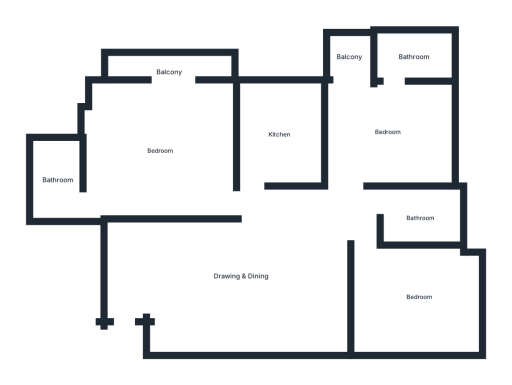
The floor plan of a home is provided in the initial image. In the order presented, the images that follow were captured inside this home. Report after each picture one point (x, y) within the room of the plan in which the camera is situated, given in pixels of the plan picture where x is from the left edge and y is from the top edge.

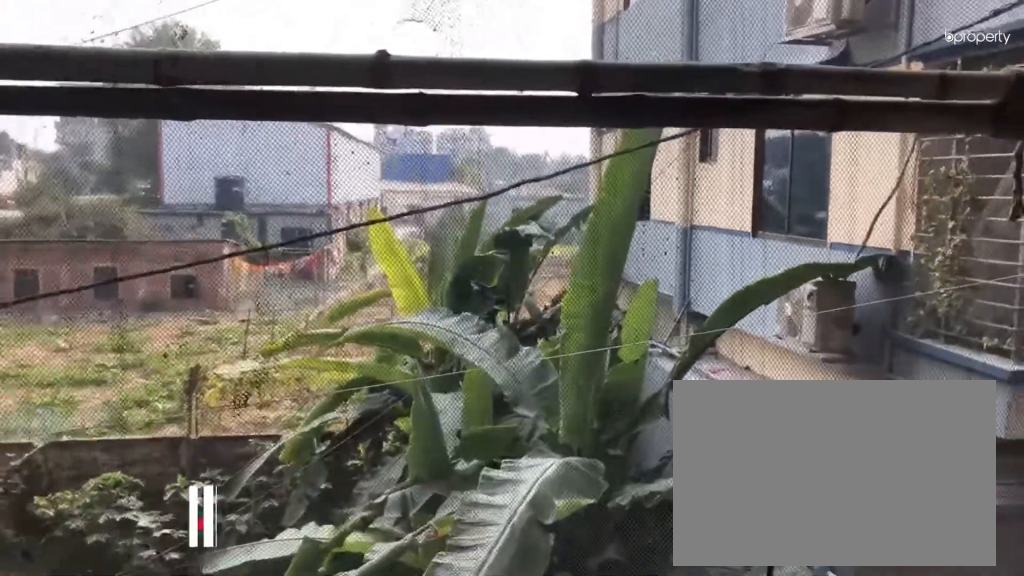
(169, 72)
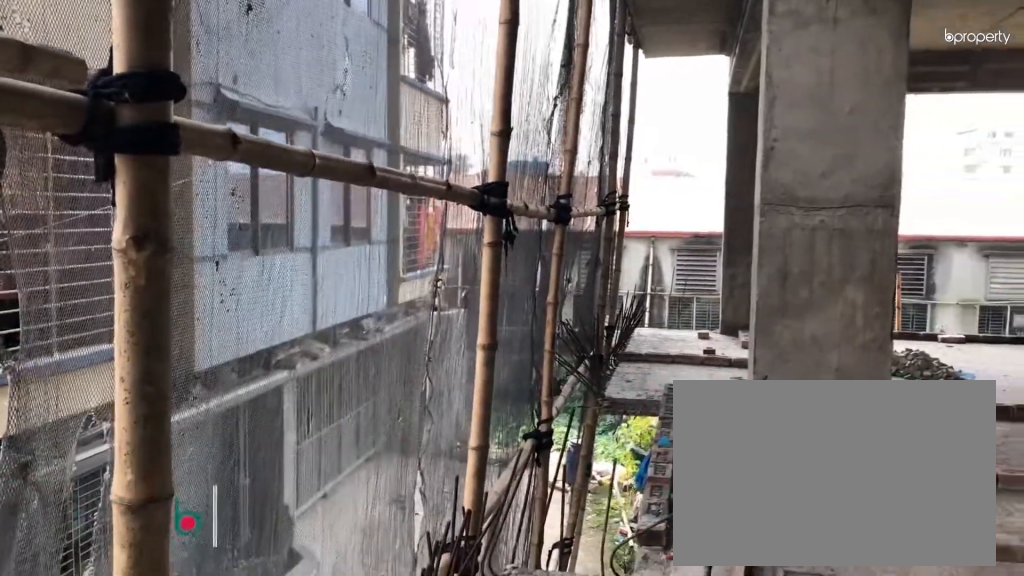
(169, 72)
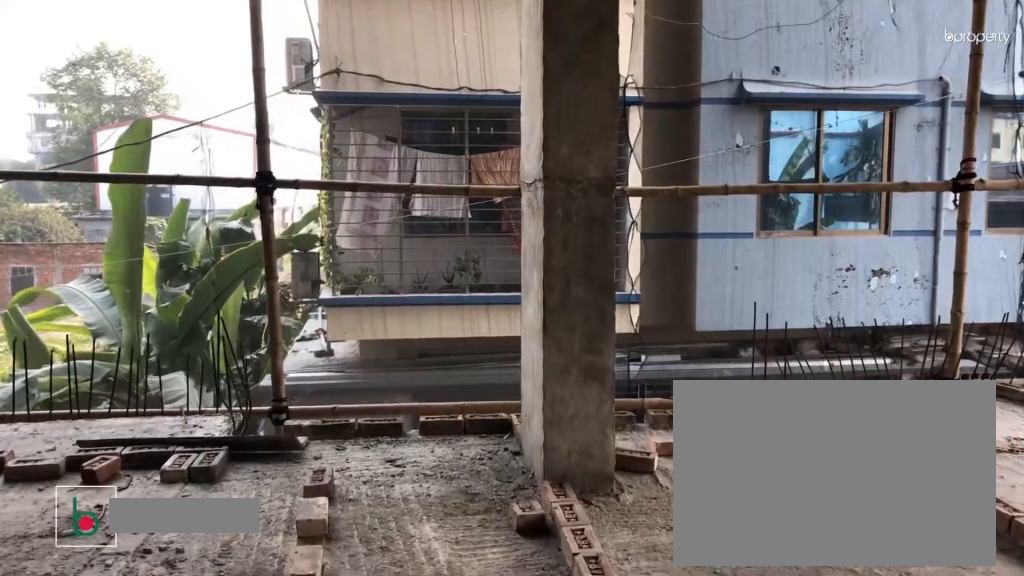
(280, 135)
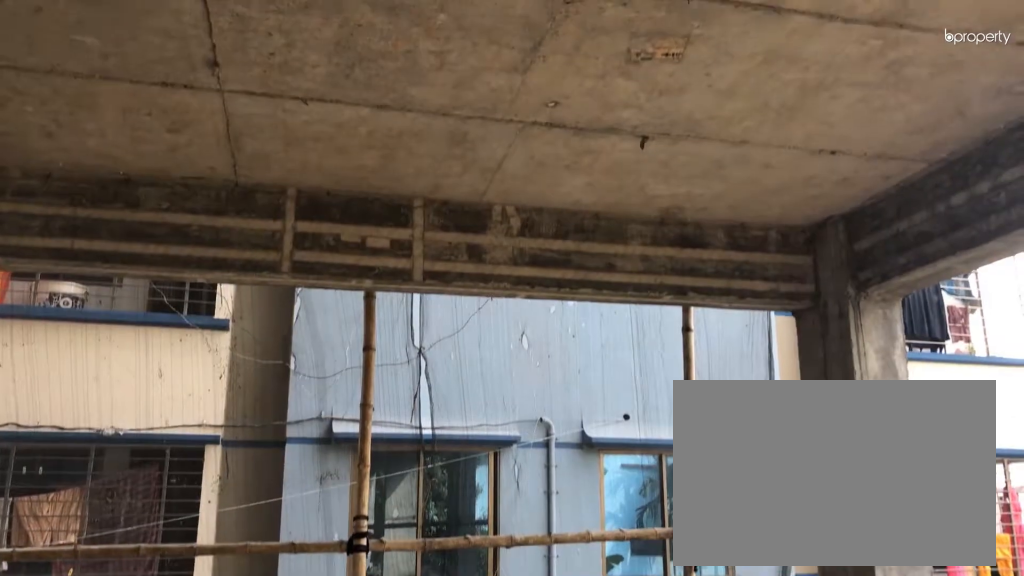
(388, 132)
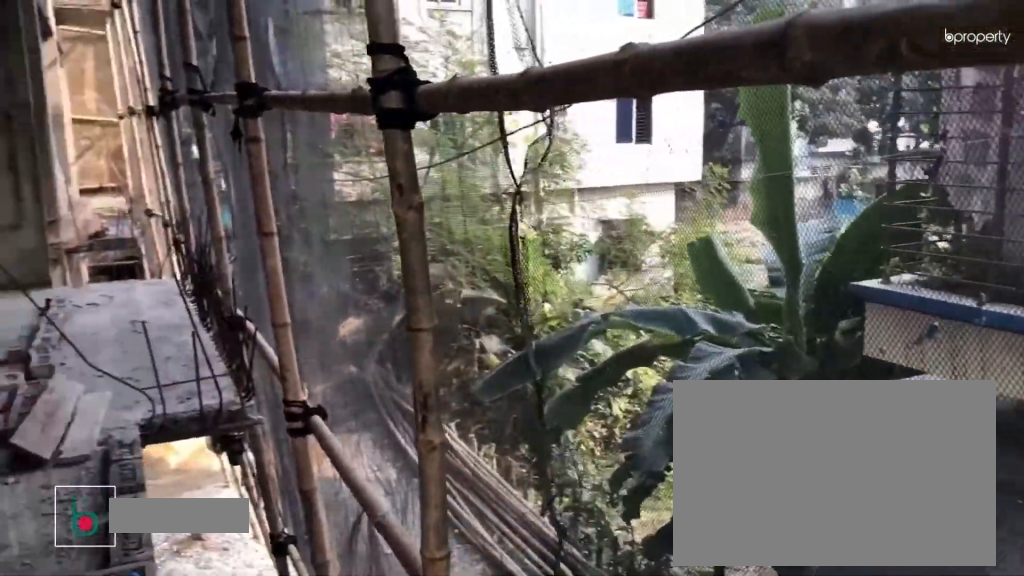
(350, 57)
